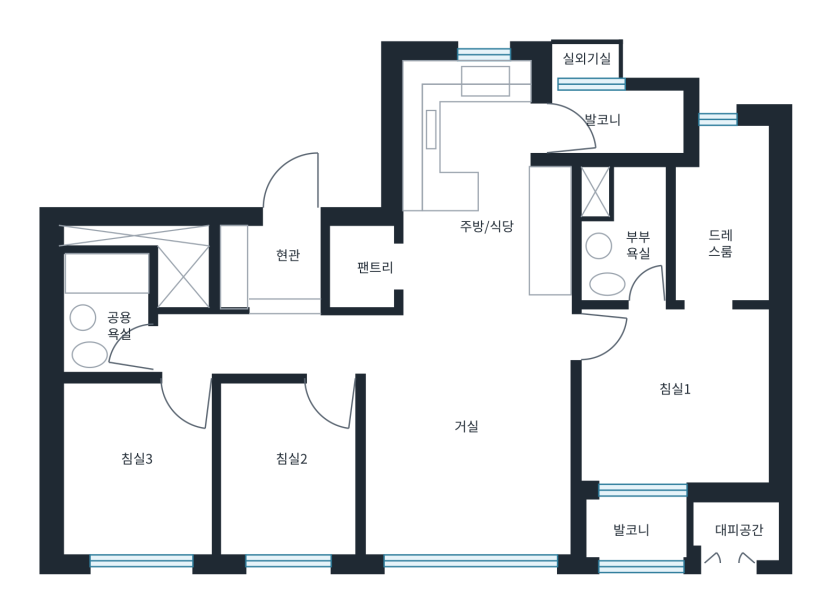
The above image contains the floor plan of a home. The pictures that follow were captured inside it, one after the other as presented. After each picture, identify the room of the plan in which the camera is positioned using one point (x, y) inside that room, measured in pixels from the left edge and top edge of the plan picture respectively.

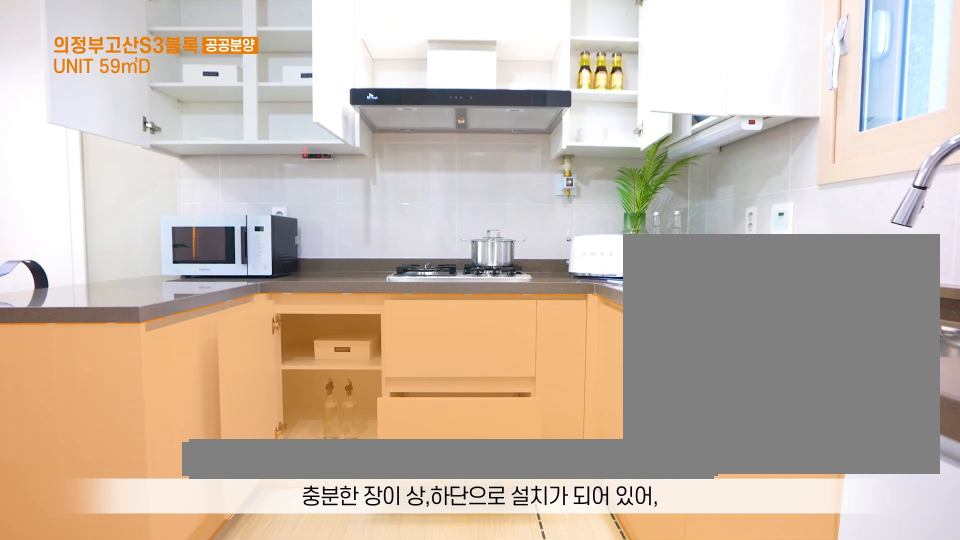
(487, 213)
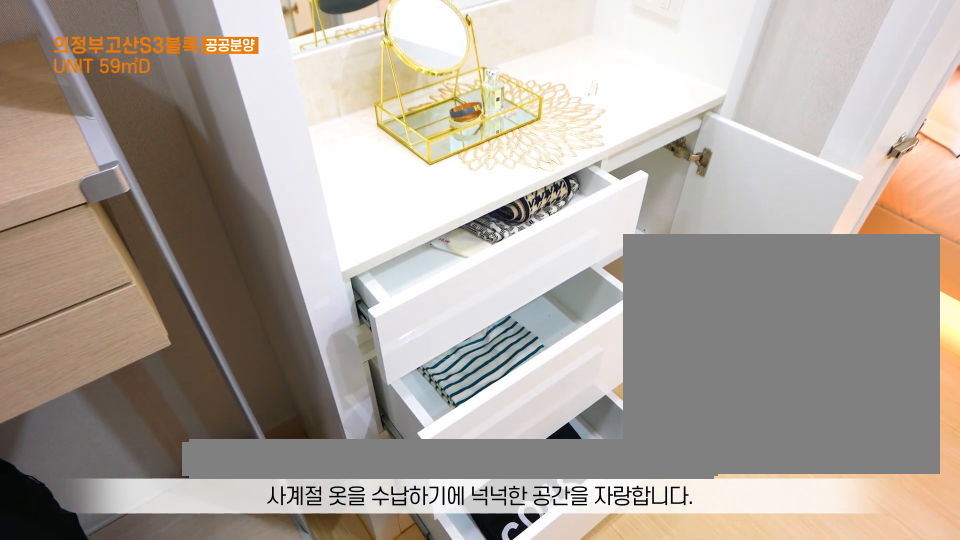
(721, 216)
